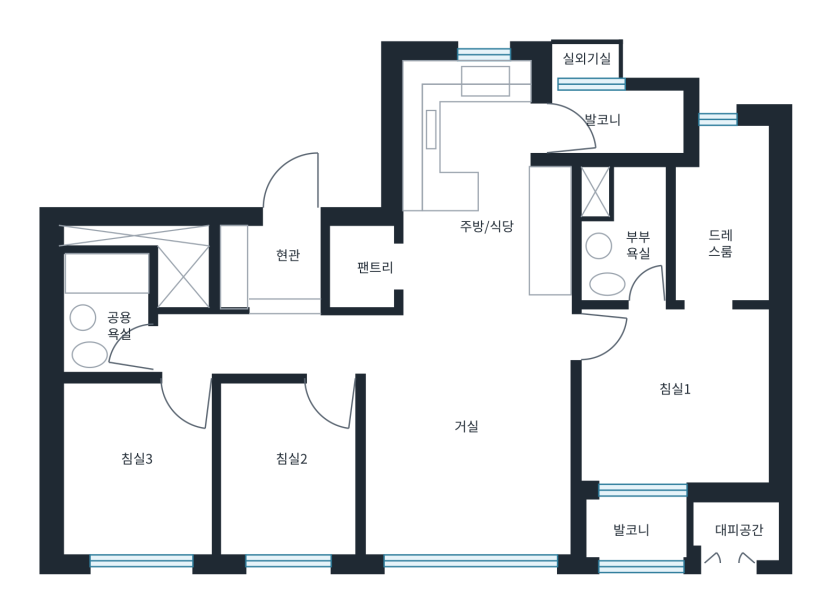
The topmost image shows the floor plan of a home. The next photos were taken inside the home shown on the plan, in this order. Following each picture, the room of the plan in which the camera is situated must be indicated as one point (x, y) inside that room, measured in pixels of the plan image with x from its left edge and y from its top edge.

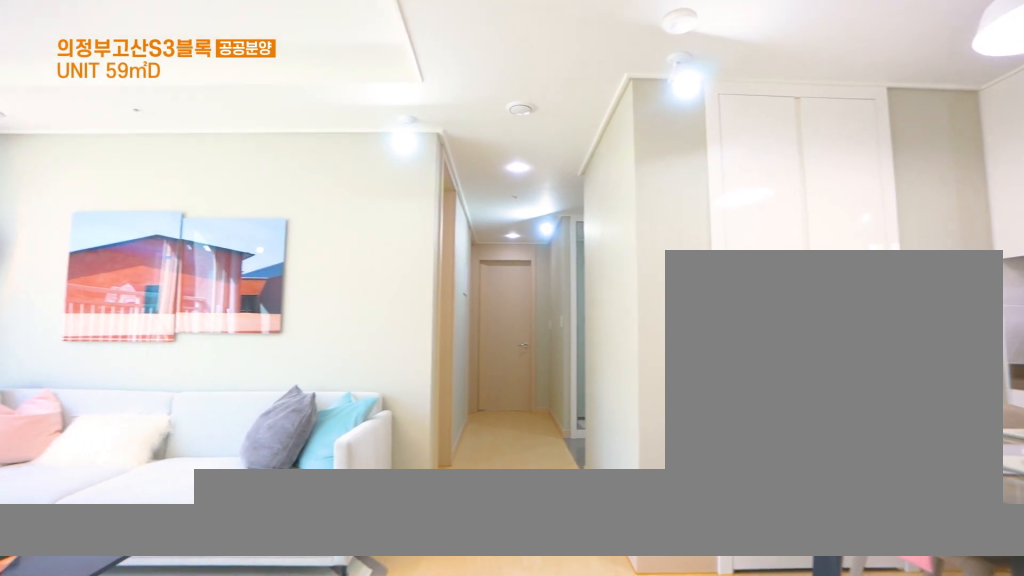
(466, 372)
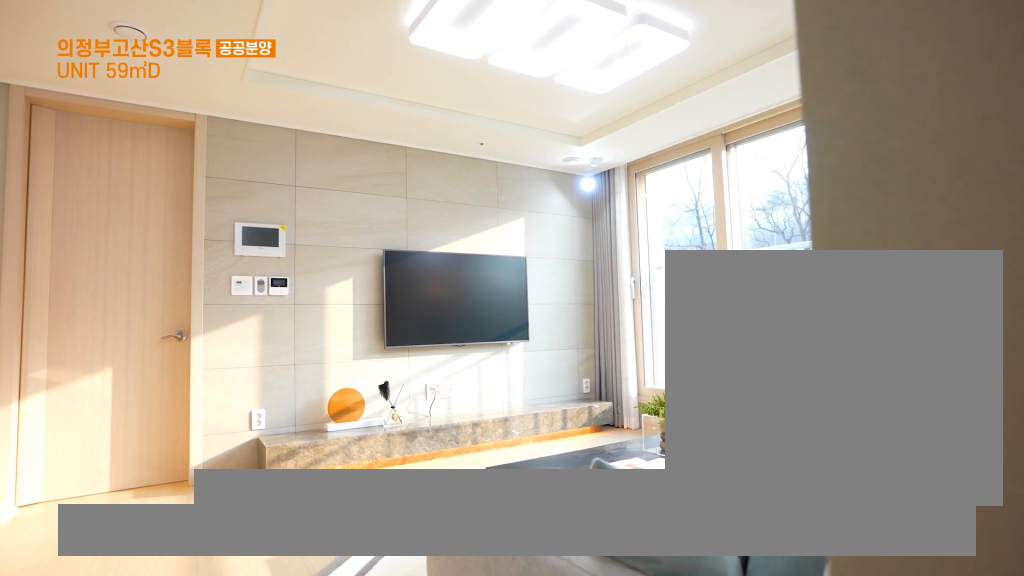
(467, 414)
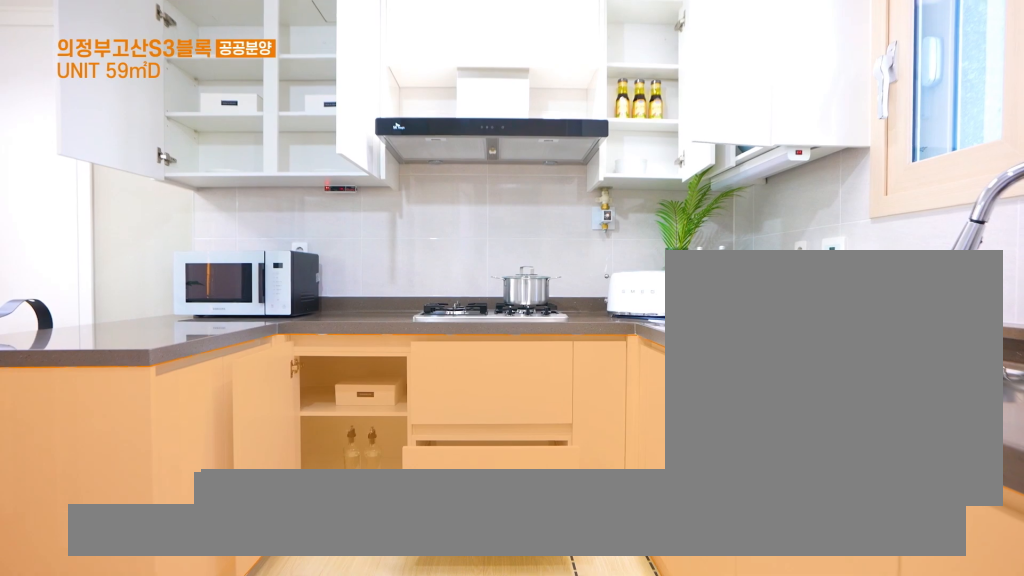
(487, 213)
